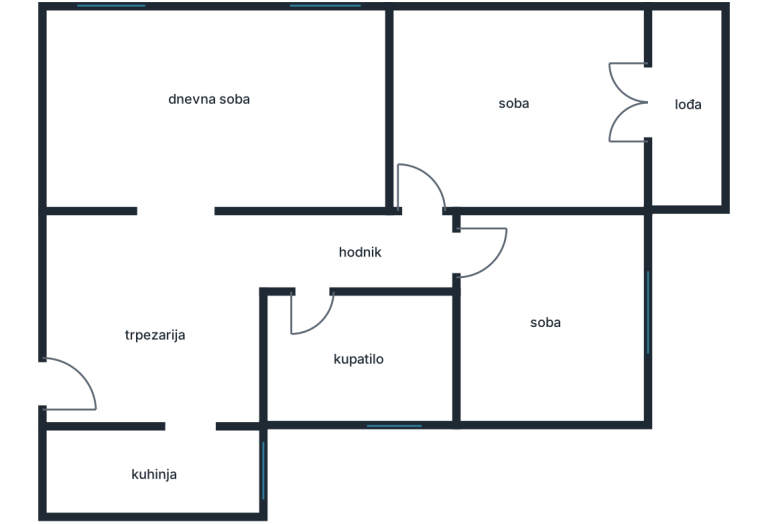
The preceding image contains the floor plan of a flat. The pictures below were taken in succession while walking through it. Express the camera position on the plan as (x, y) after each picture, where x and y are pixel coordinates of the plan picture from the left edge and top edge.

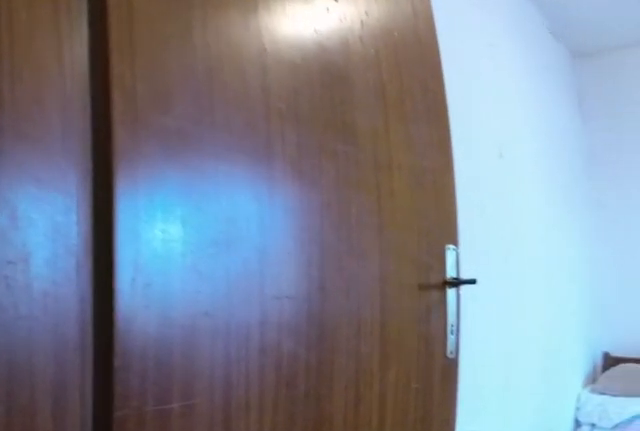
(440, 257)
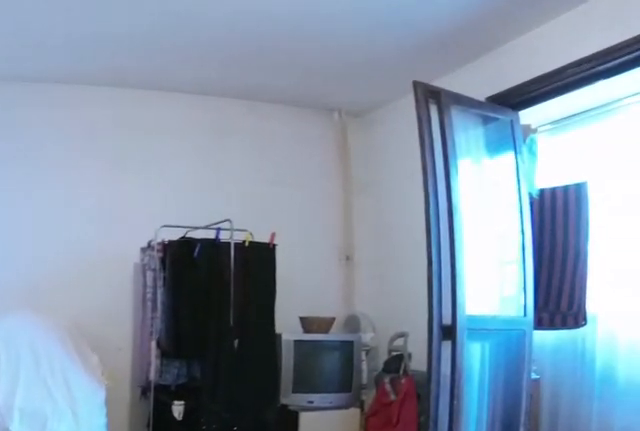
(423, 232)
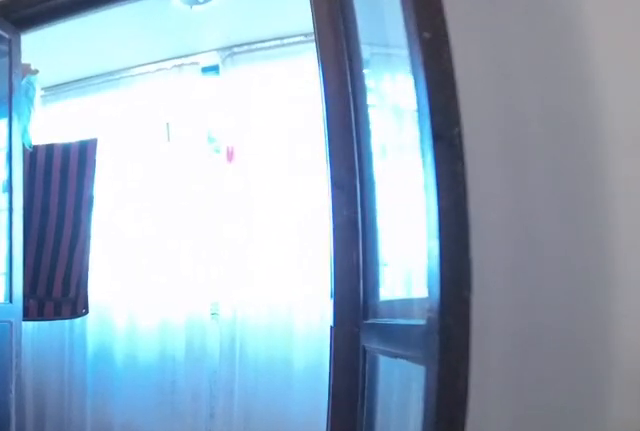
(508, 162)
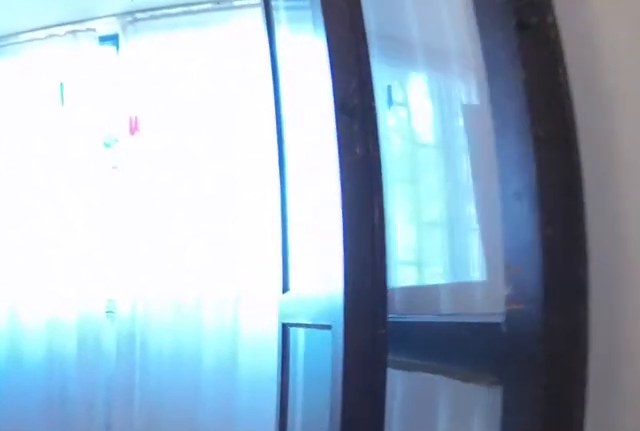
(535, 148)
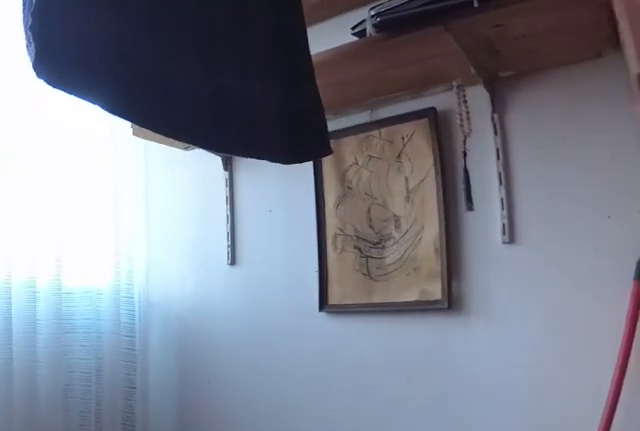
(641, 123)
